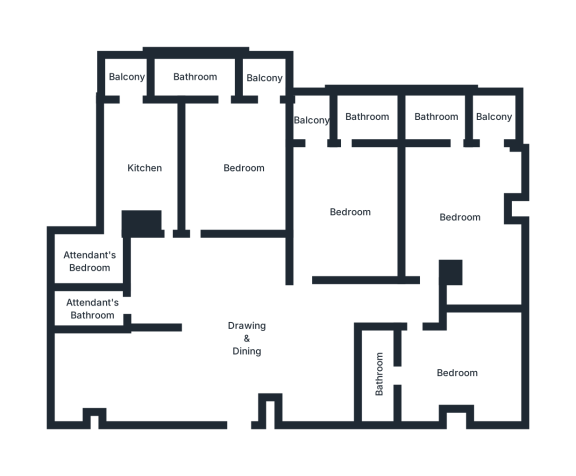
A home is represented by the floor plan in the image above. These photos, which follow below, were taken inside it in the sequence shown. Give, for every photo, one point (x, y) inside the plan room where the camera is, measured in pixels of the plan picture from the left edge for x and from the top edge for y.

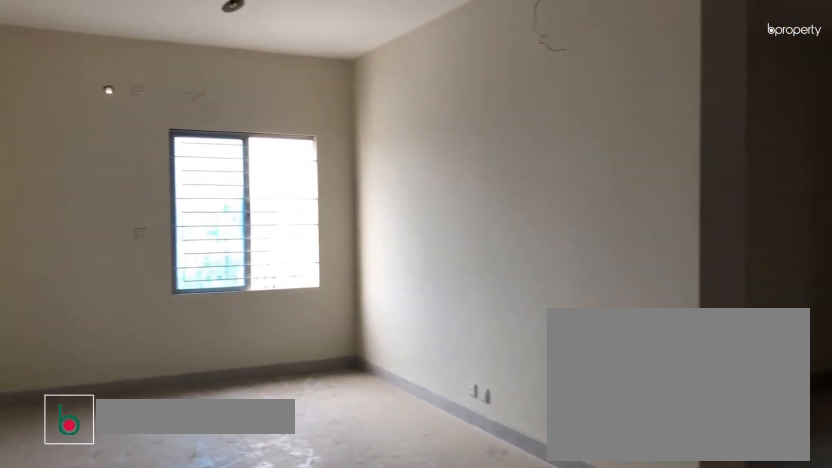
(174, 377)
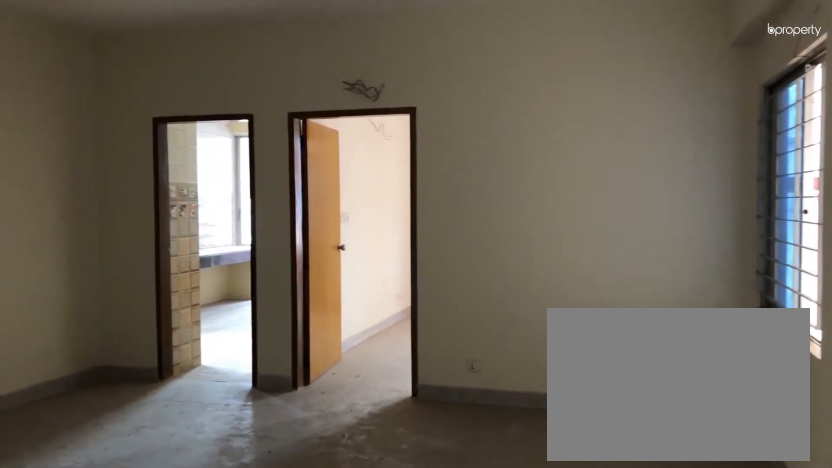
(247, 329)
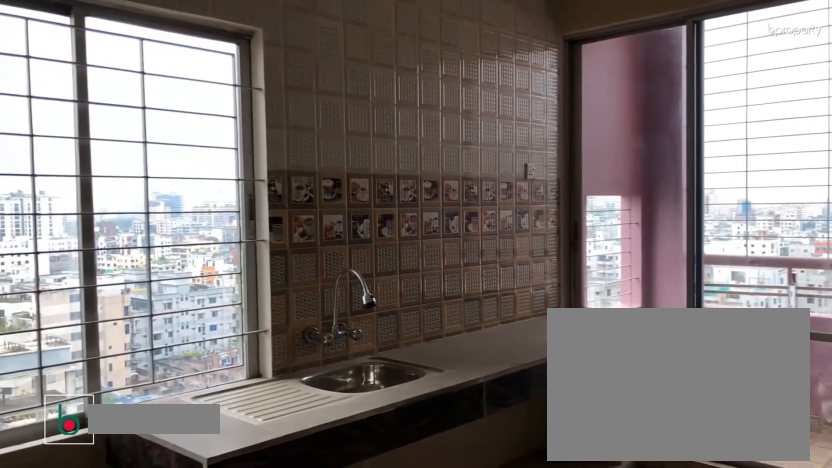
(143, 170)
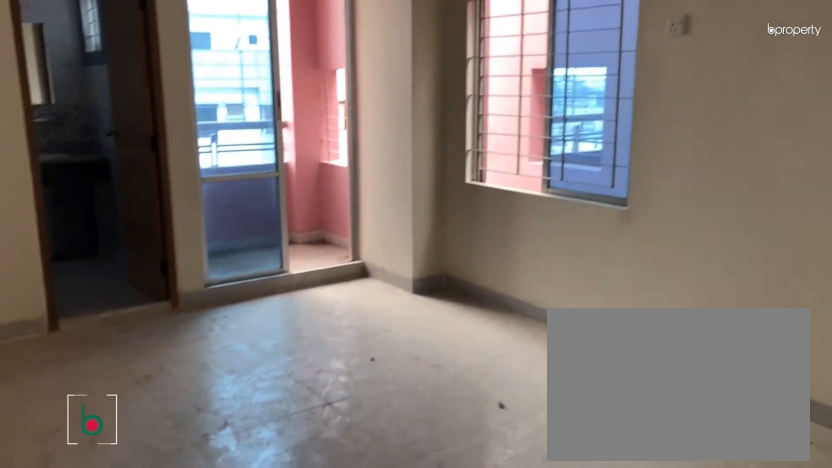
(242, 170)
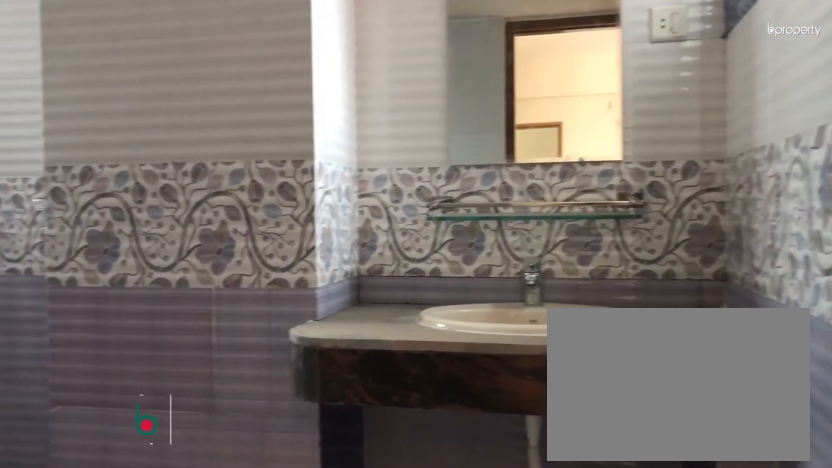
(192, 76)
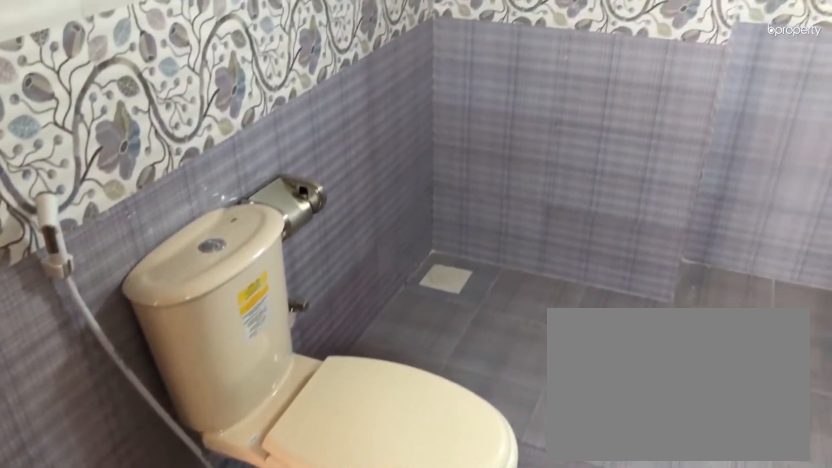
(192, 76)
